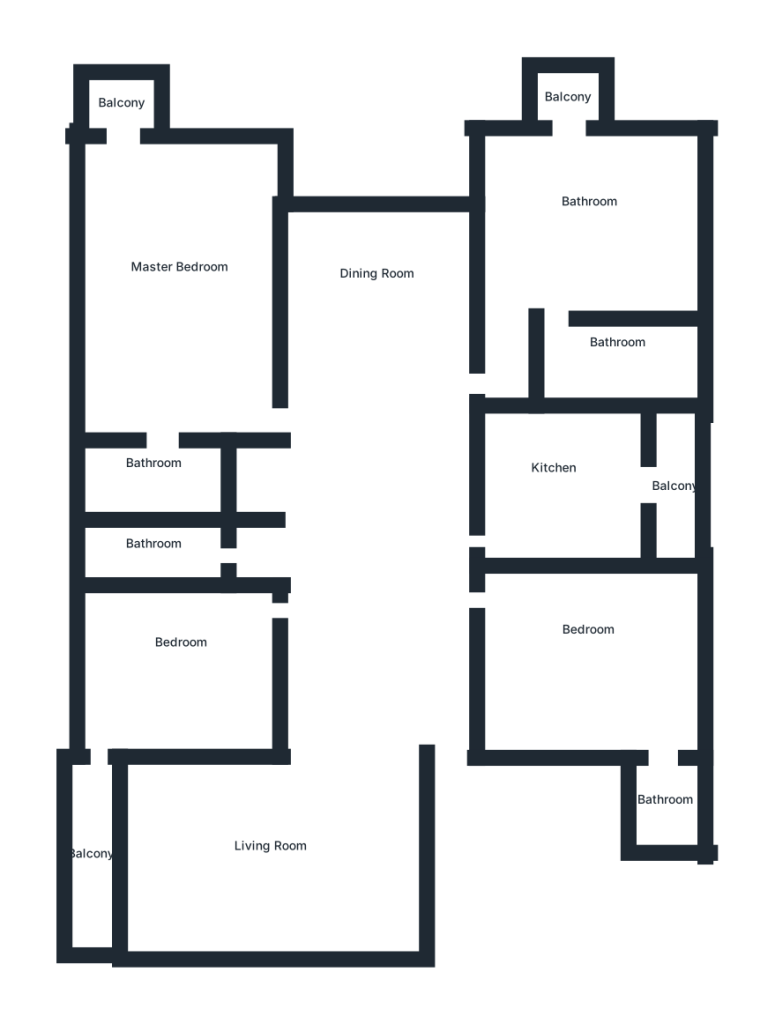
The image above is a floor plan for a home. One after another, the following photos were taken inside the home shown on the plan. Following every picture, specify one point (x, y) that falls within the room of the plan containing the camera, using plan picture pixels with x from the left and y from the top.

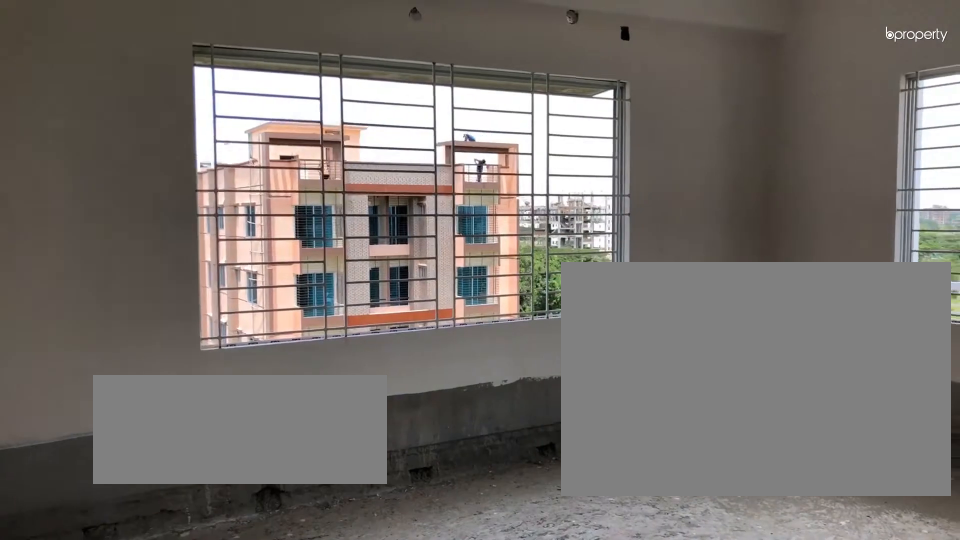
(270, 849)
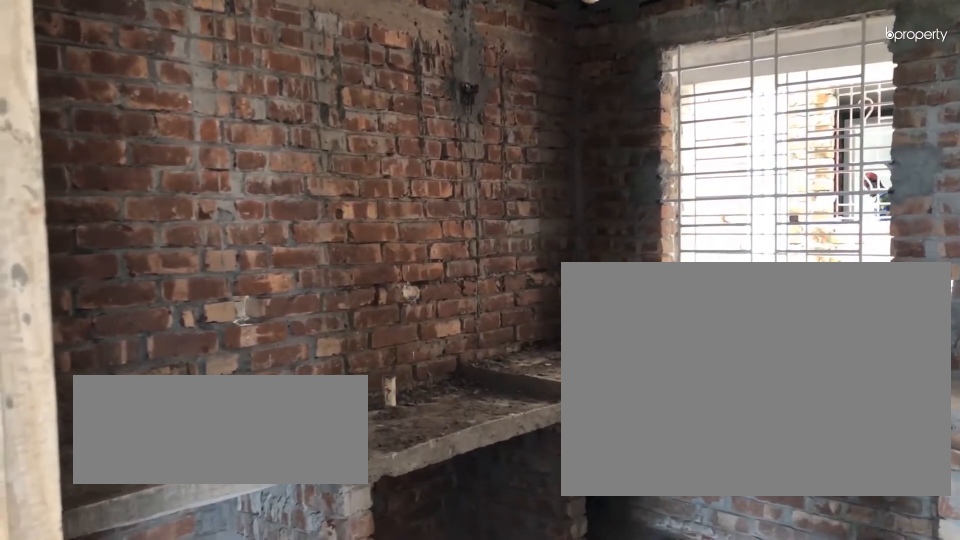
(563, 492)
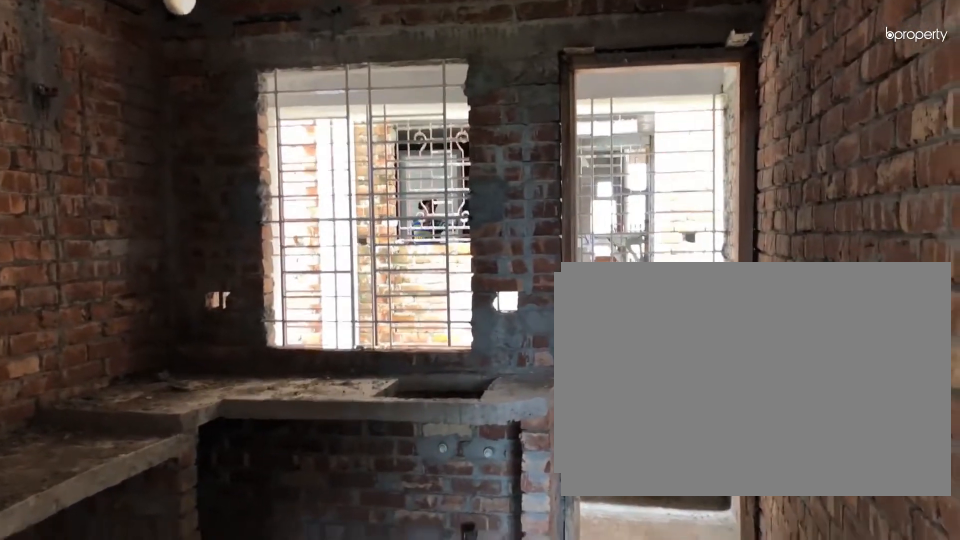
(563, 492)
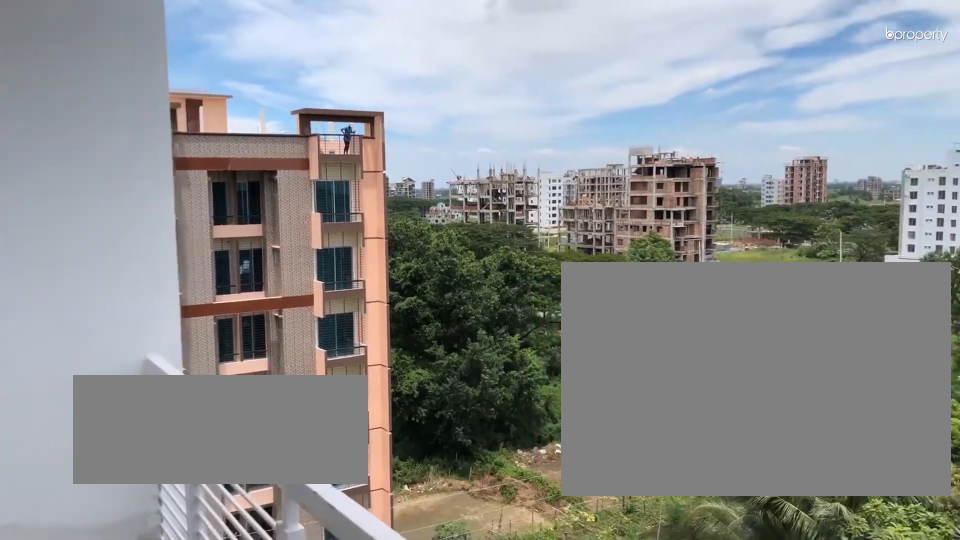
(84, 849)
